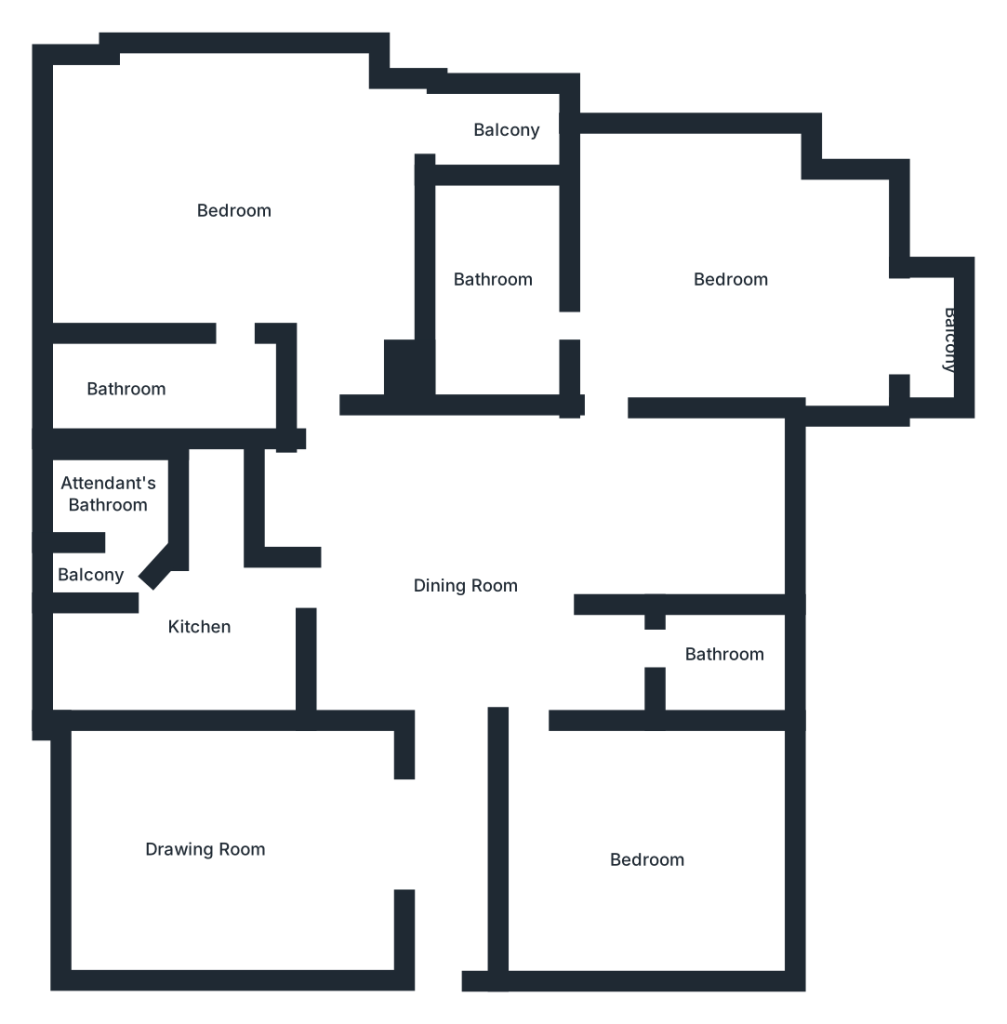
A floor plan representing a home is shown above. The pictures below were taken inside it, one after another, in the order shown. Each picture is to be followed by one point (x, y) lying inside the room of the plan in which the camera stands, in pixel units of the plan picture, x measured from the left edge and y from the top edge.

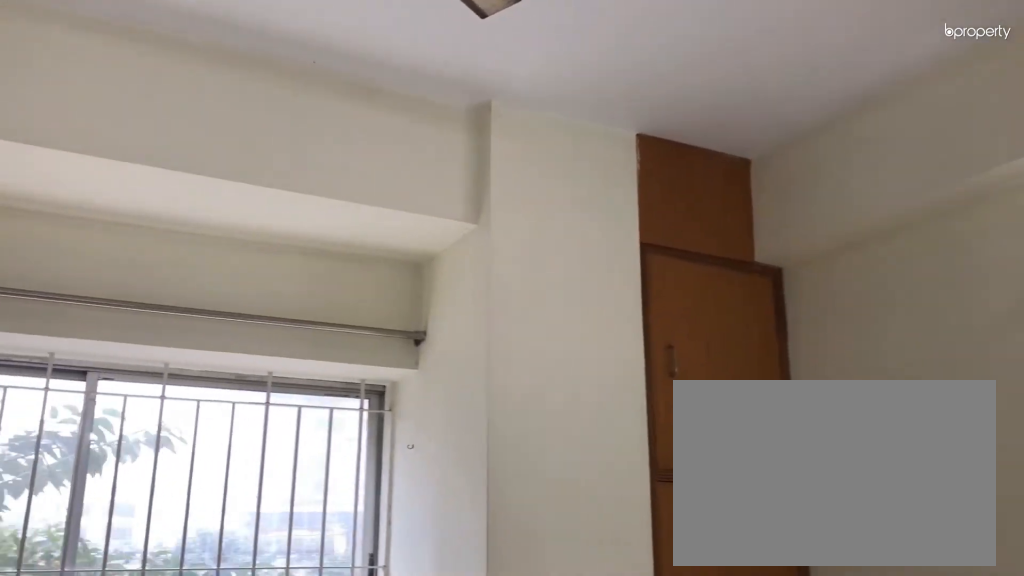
(733, 270)
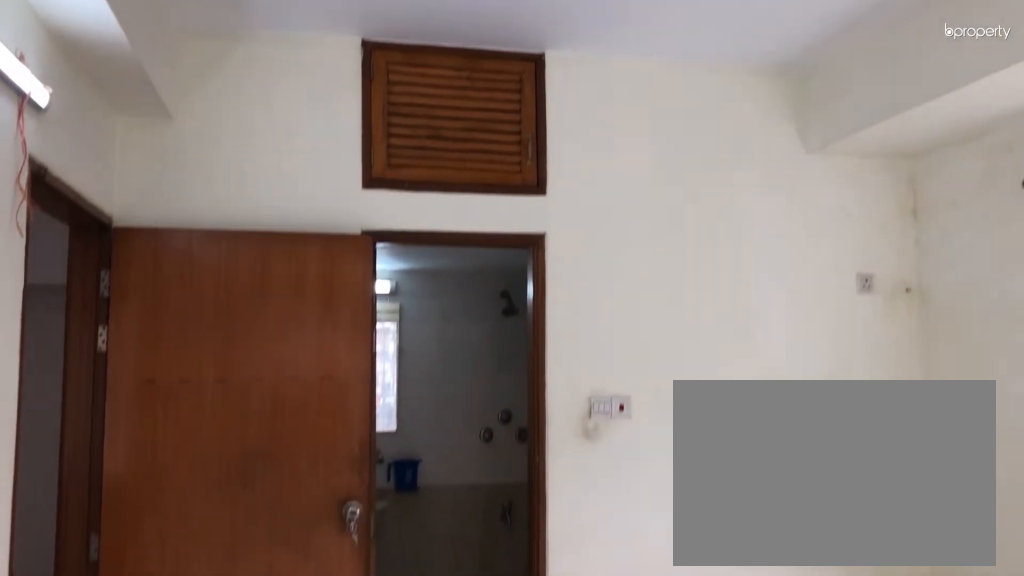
(733, 270)
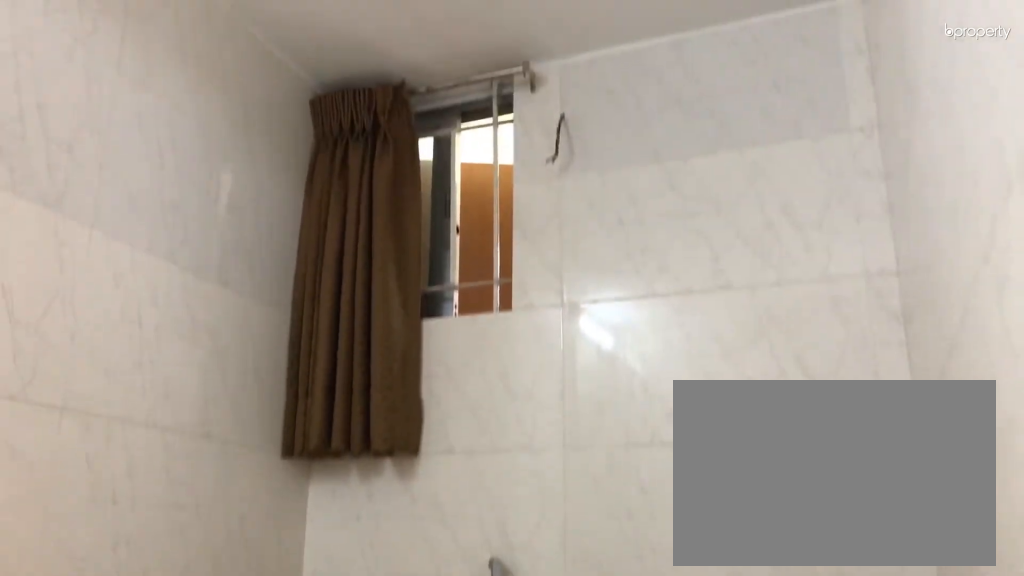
(495, 283)
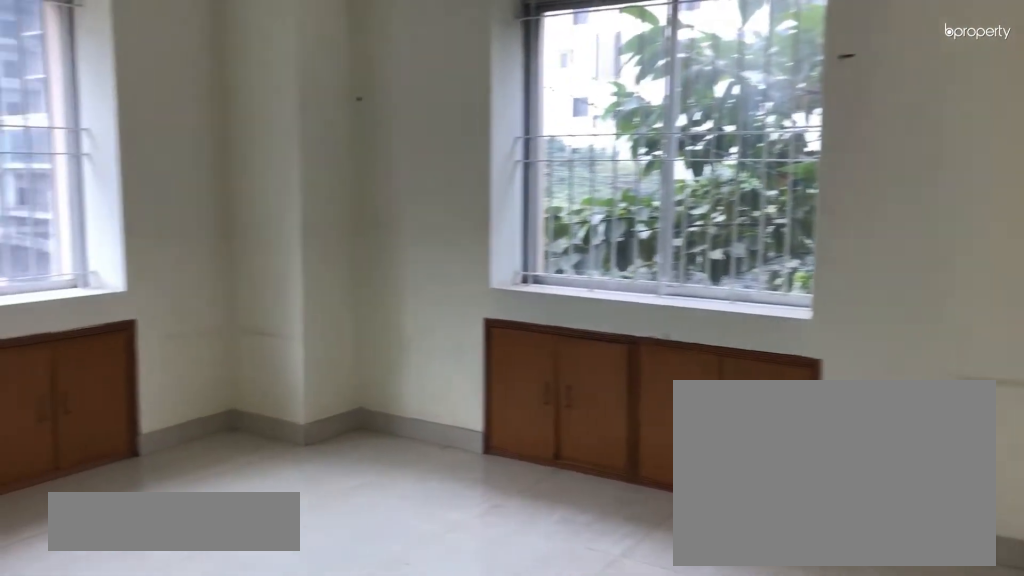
(223, 207)
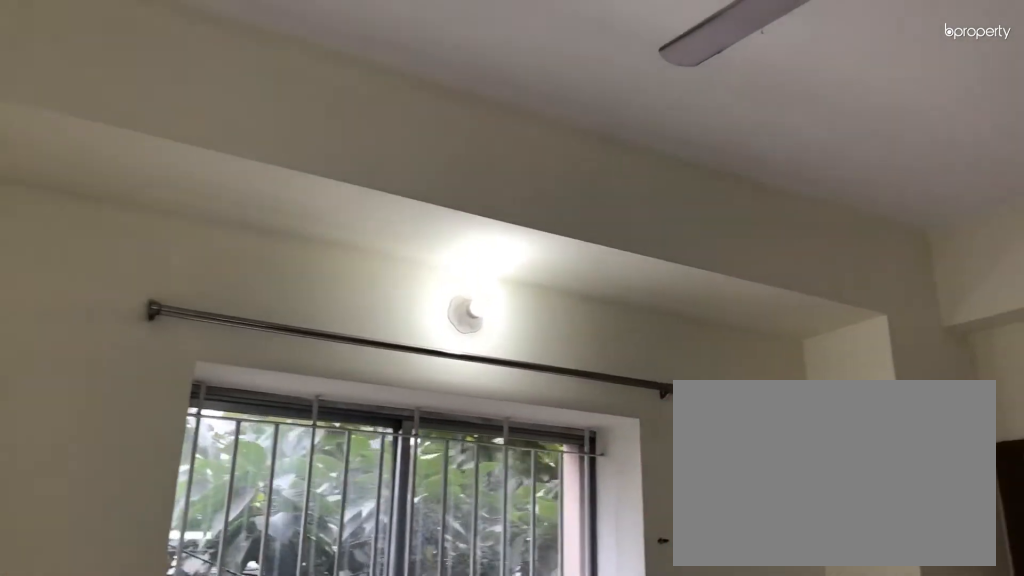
(223, 207)
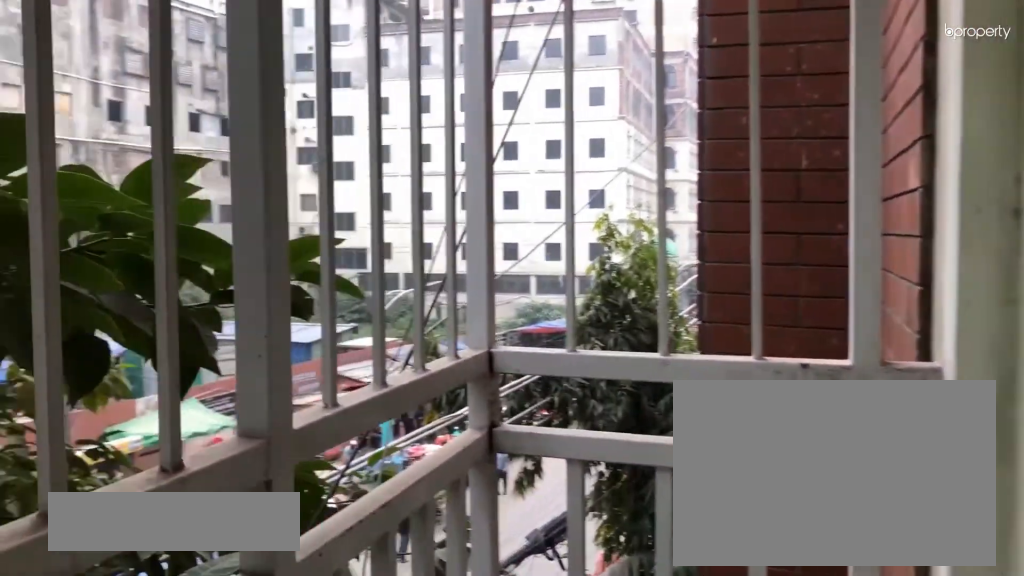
(511, 119)
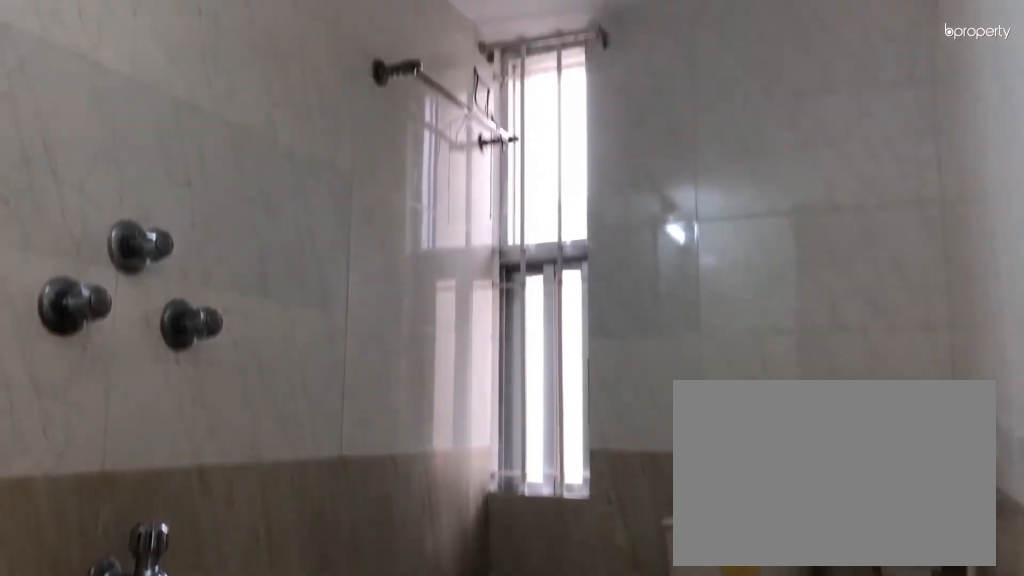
(151, 378)
